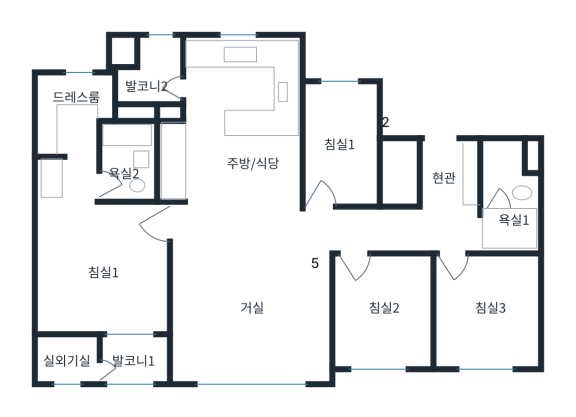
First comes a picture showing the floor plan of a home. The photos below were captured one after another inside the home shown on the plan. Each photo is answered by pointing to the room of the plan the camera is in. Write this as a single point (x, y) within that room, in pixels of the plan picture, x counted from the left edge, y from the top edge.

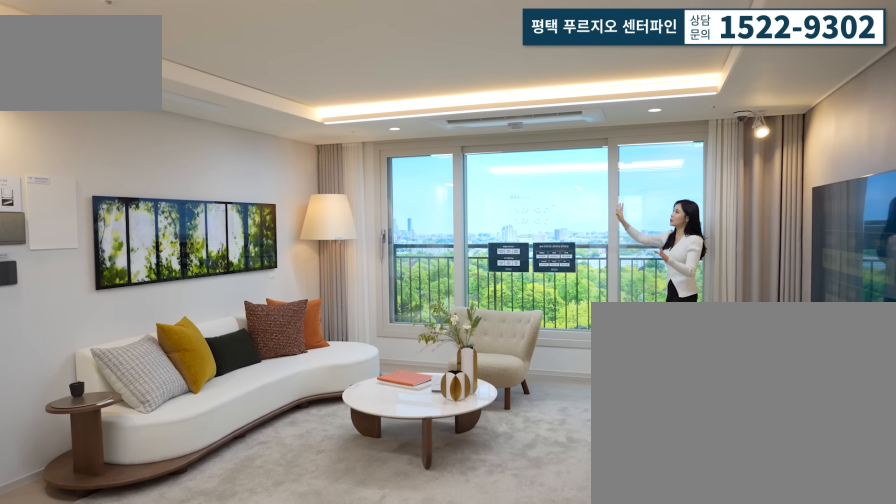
(246, 321)
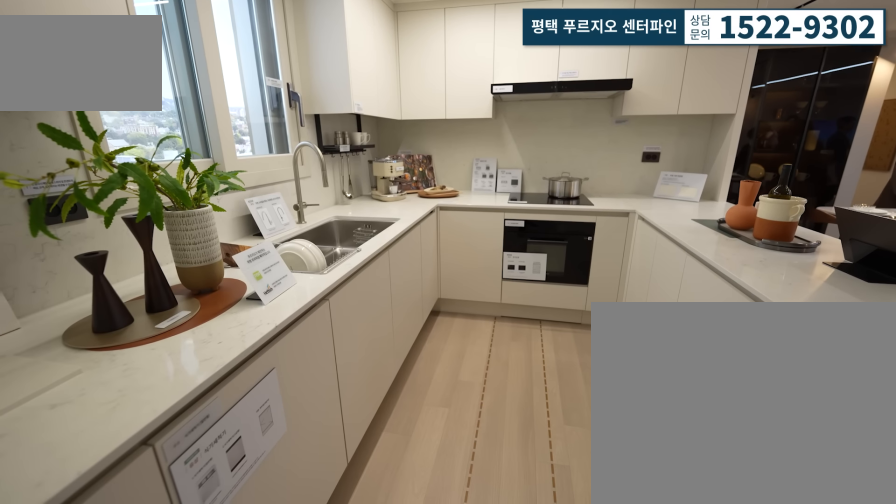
(246, 139)
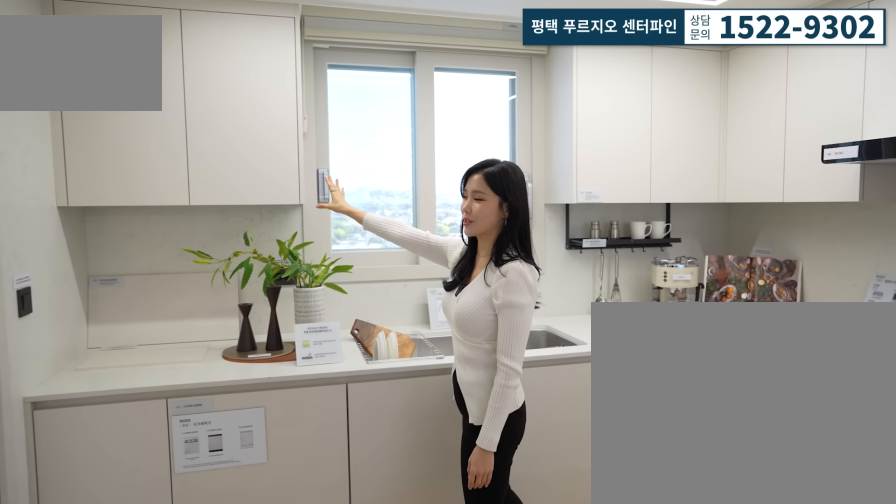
(246, 139)
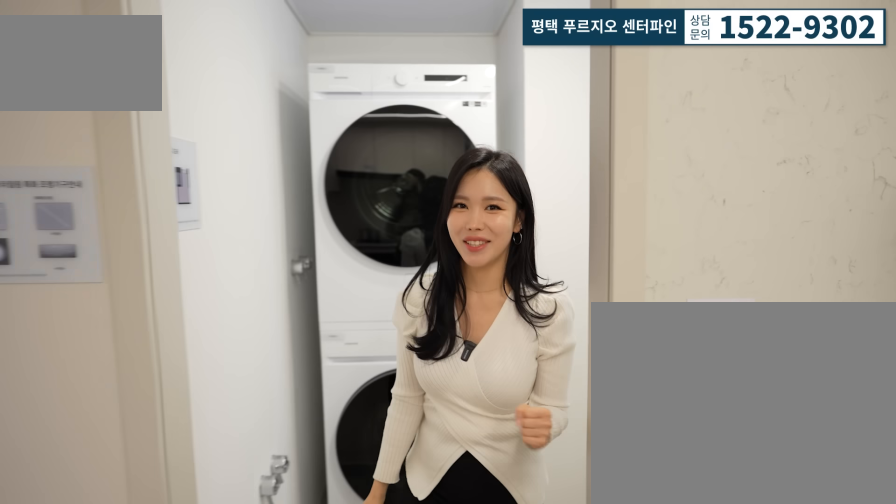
(144, 70)
